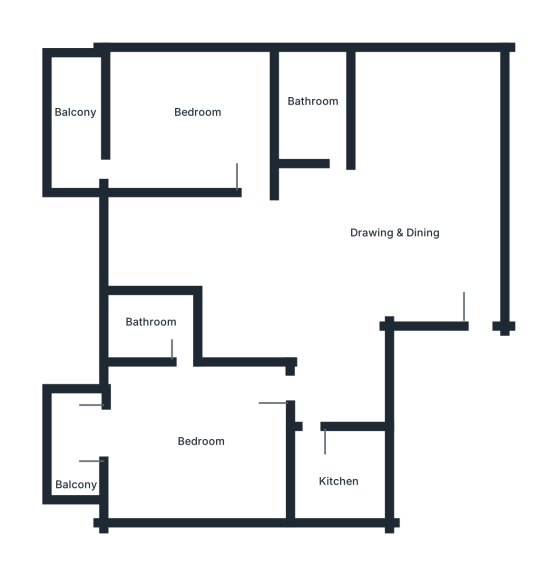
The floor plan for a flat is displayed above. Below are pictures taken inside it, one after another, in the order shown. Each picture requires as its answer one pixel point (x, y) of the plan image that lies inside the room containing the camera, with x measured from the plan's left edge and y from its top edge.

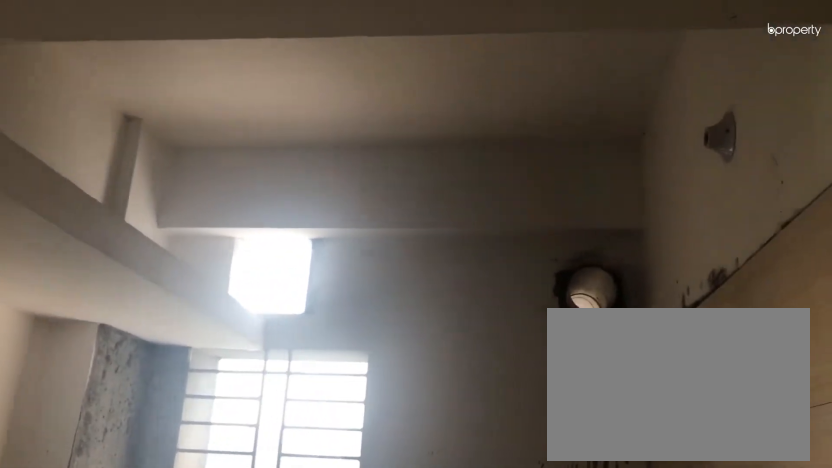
(339, 471)
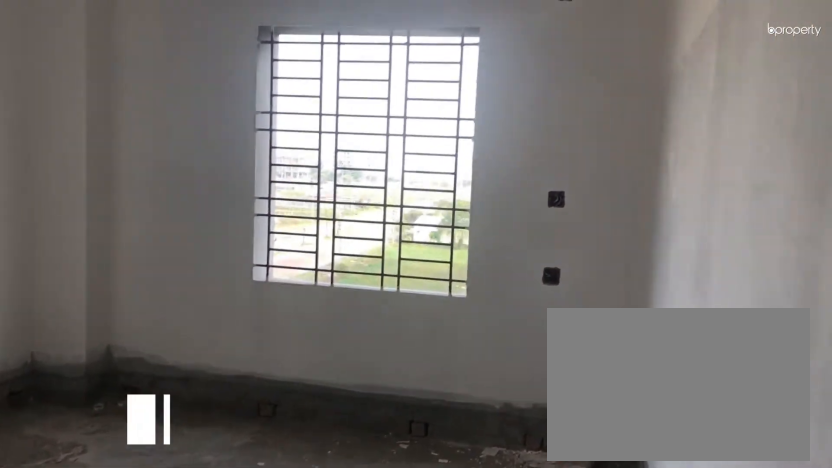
(183, 116)
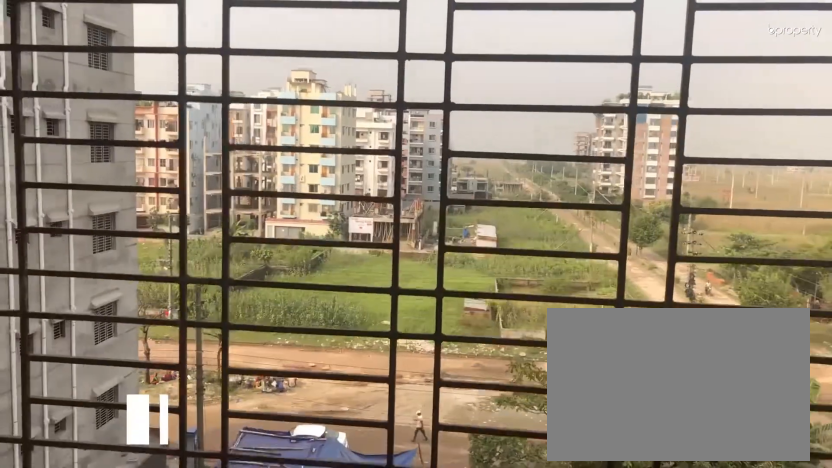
(73, 118)
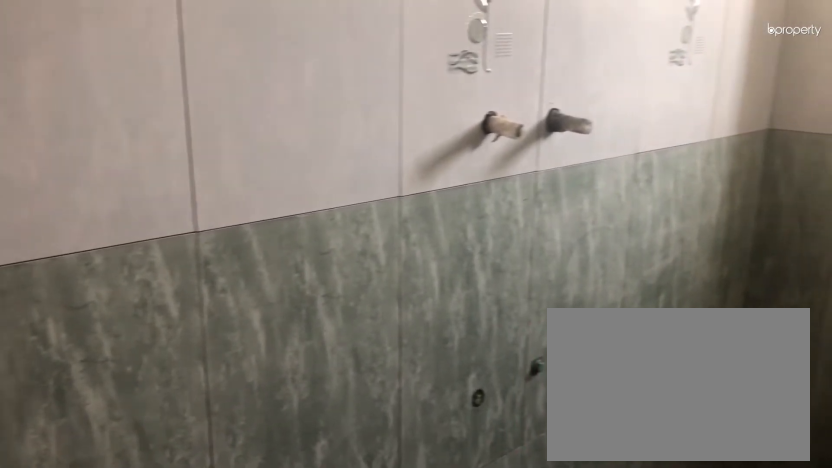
(309, 105)
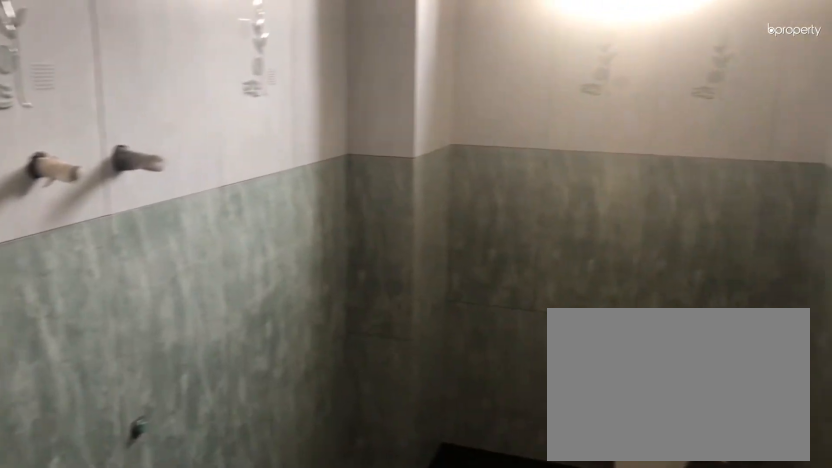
(309, 105)
